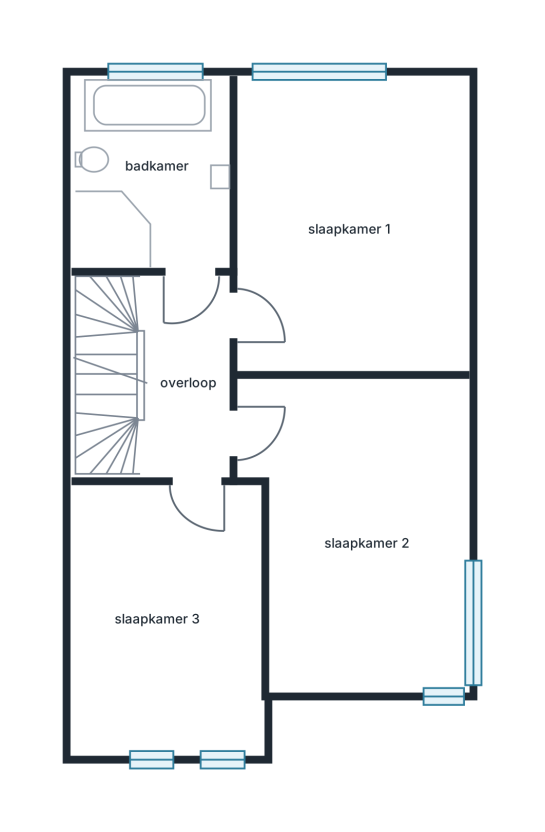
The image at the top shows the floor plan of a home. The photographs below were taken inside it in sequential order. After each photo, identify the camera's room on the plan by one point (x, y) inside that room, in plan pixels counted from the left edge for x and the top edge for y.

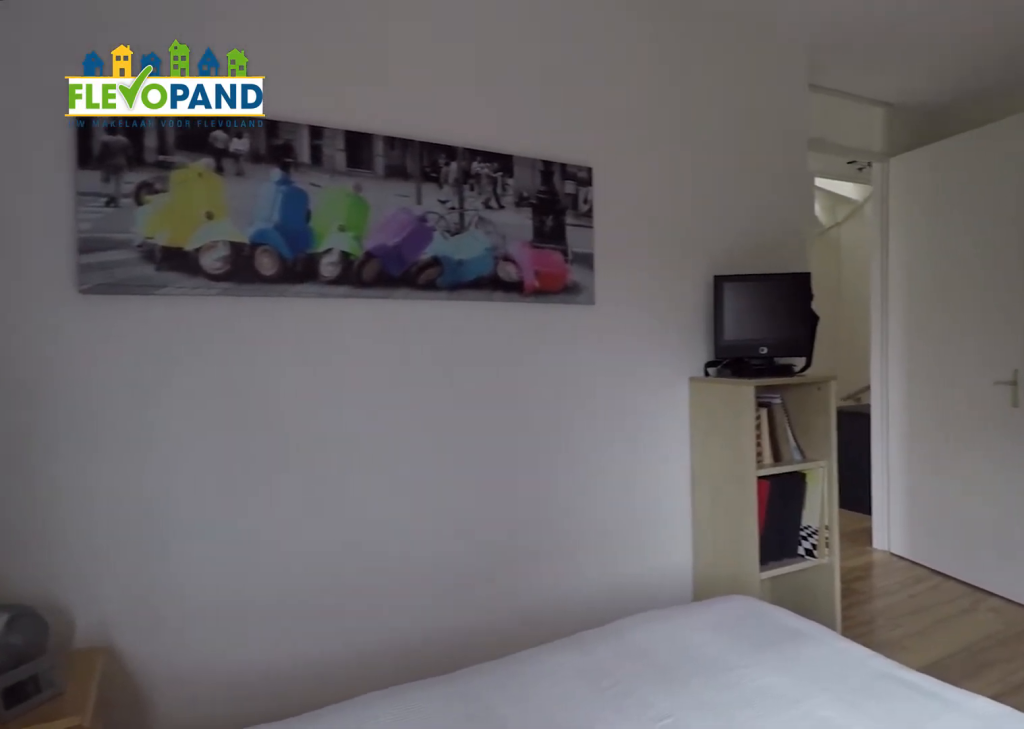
(366, 532)
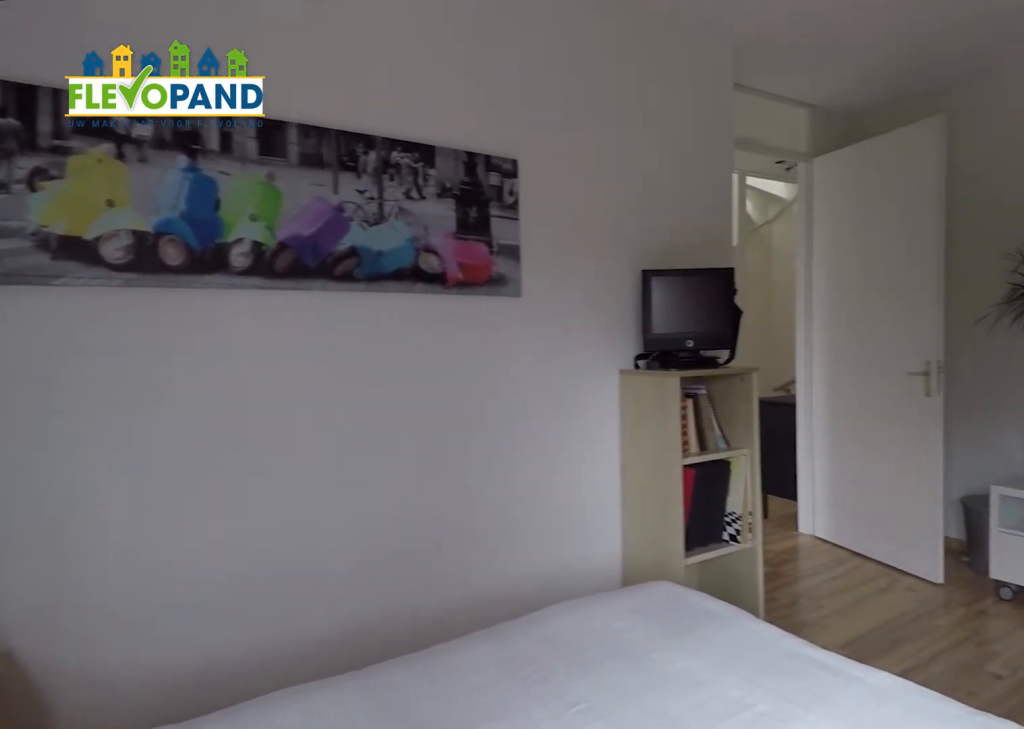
(366, 532)
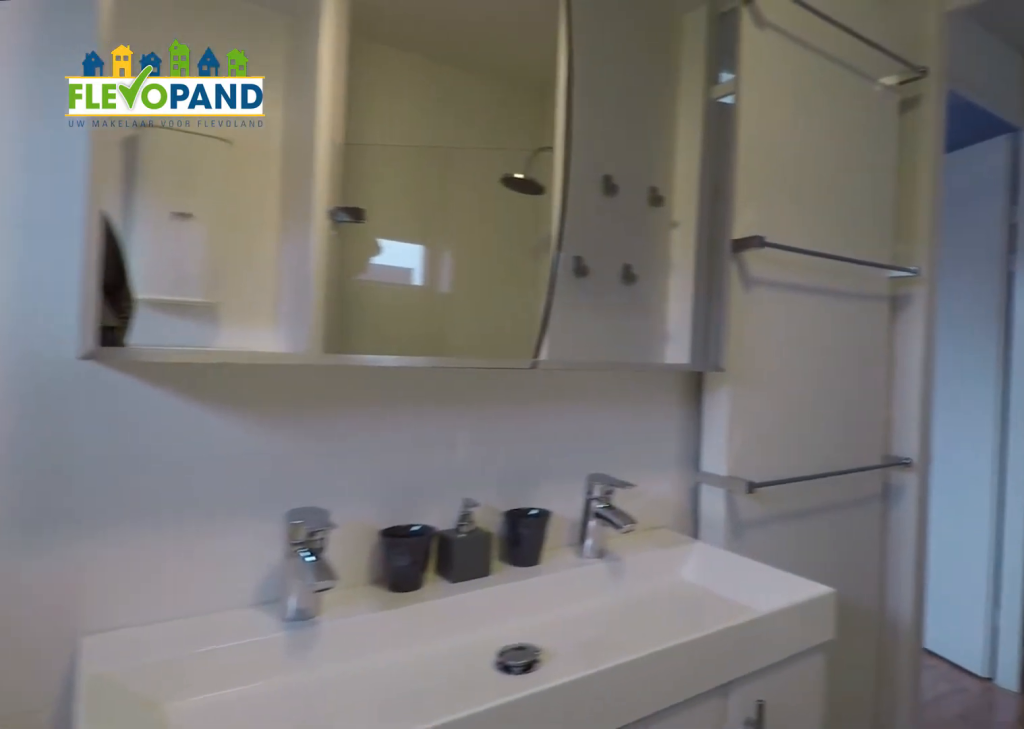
(147, 103)
